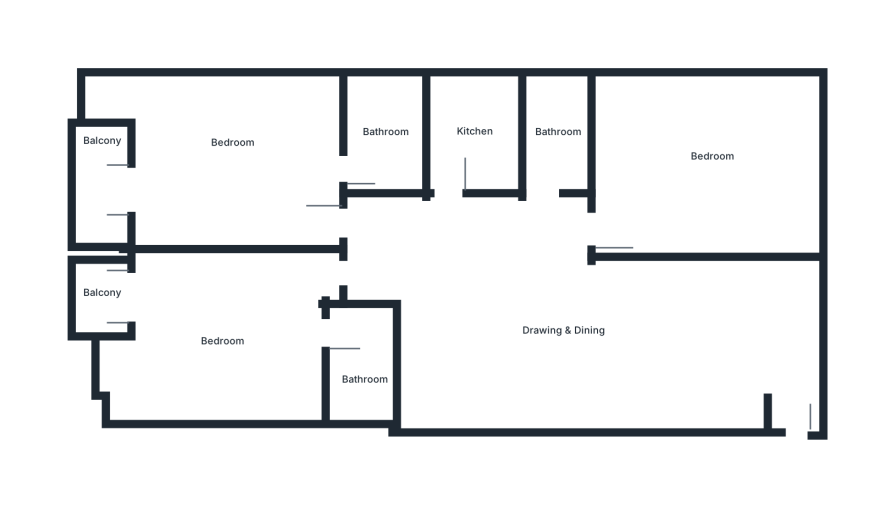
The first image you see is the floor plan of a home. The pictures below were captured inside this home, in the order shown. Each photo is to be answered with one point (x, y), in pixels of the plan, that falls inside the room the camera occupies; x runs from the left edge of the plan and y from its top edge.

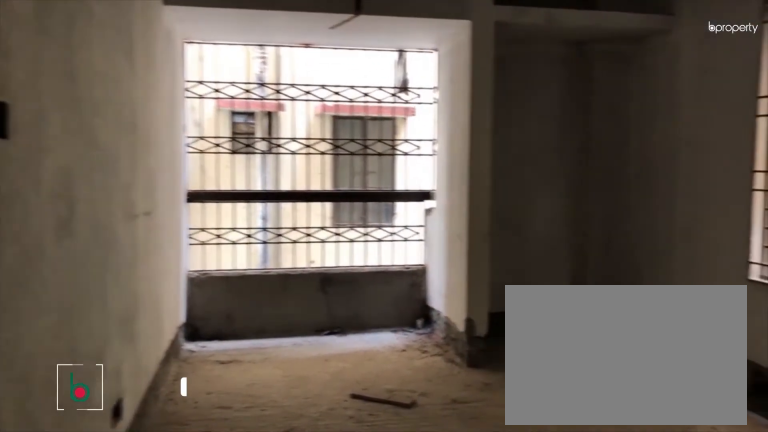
(232, 164)
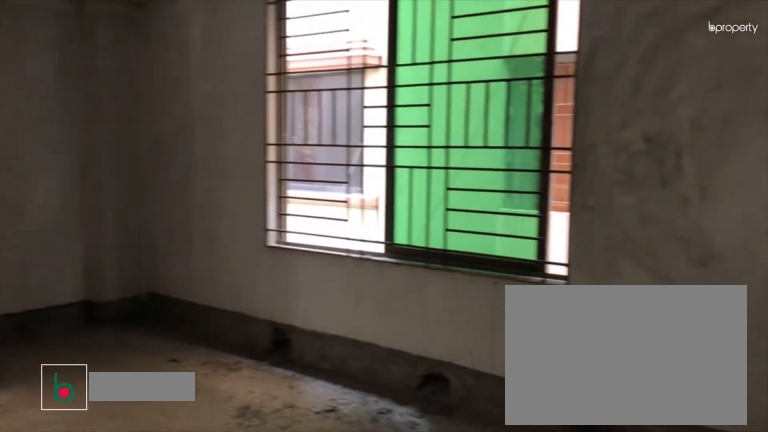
(232, 164)
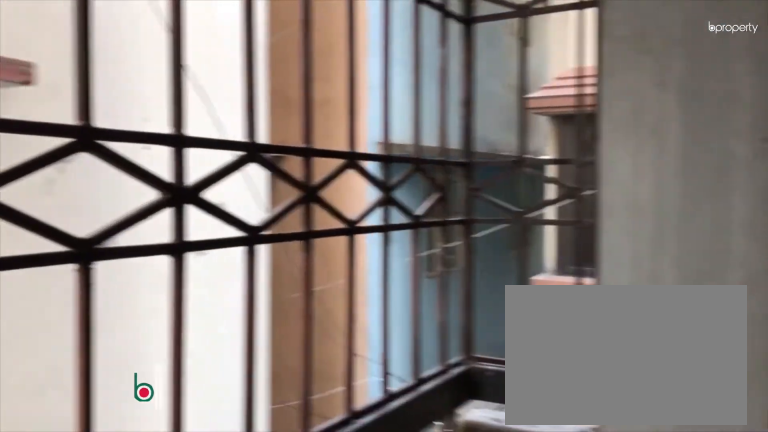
(100, 191)
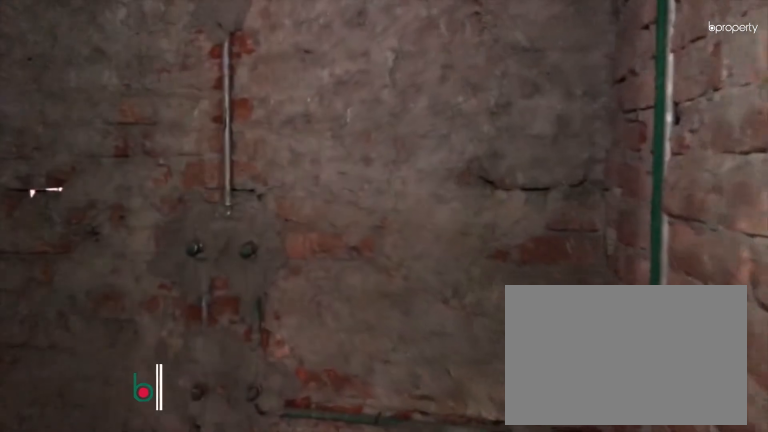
(382, 132)
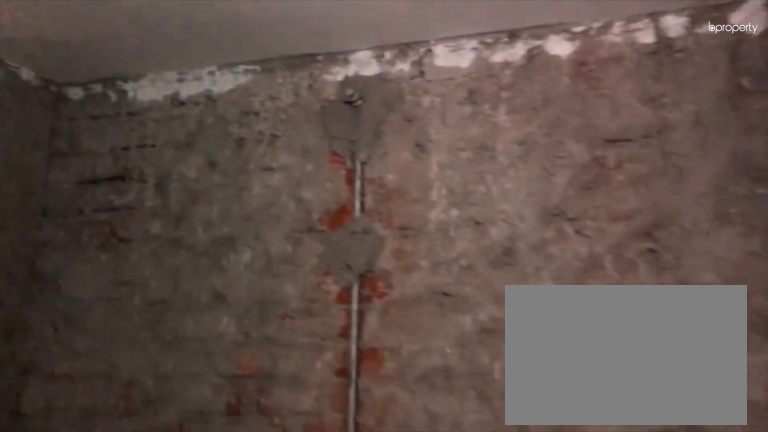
(382, 132)
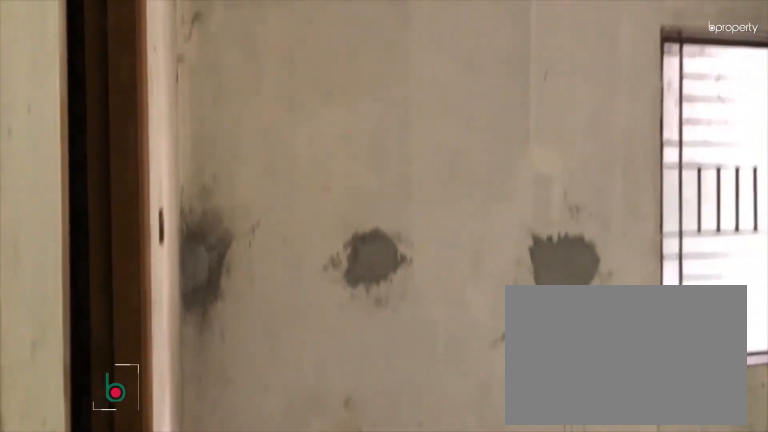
(215, 342)
